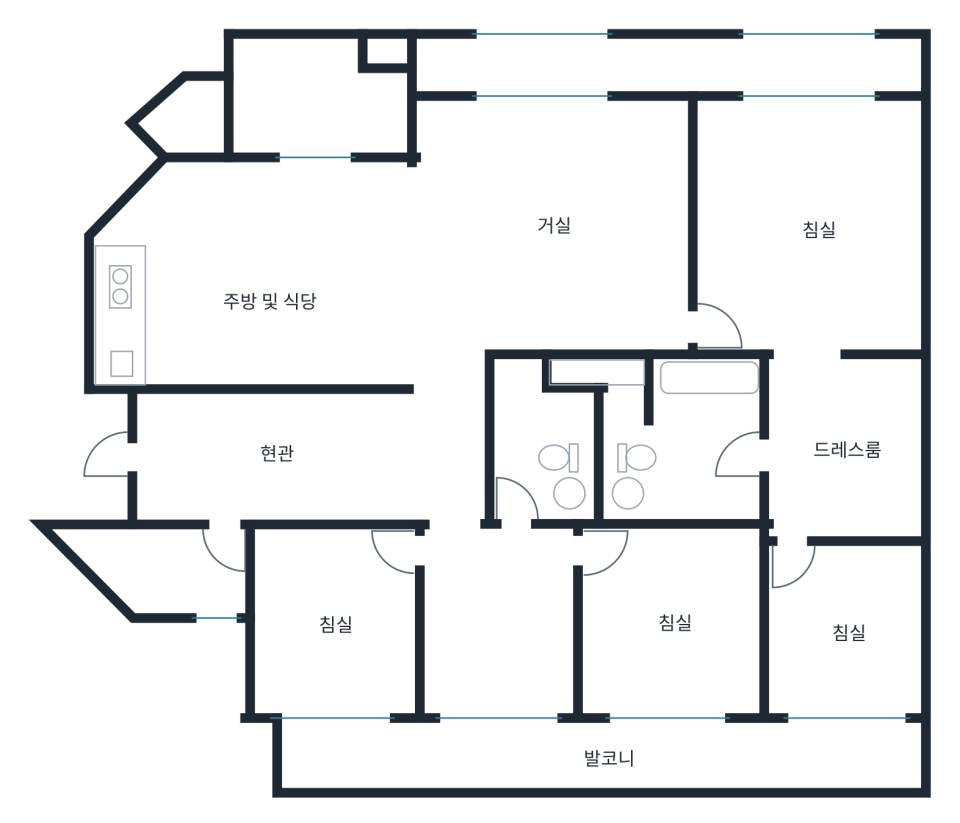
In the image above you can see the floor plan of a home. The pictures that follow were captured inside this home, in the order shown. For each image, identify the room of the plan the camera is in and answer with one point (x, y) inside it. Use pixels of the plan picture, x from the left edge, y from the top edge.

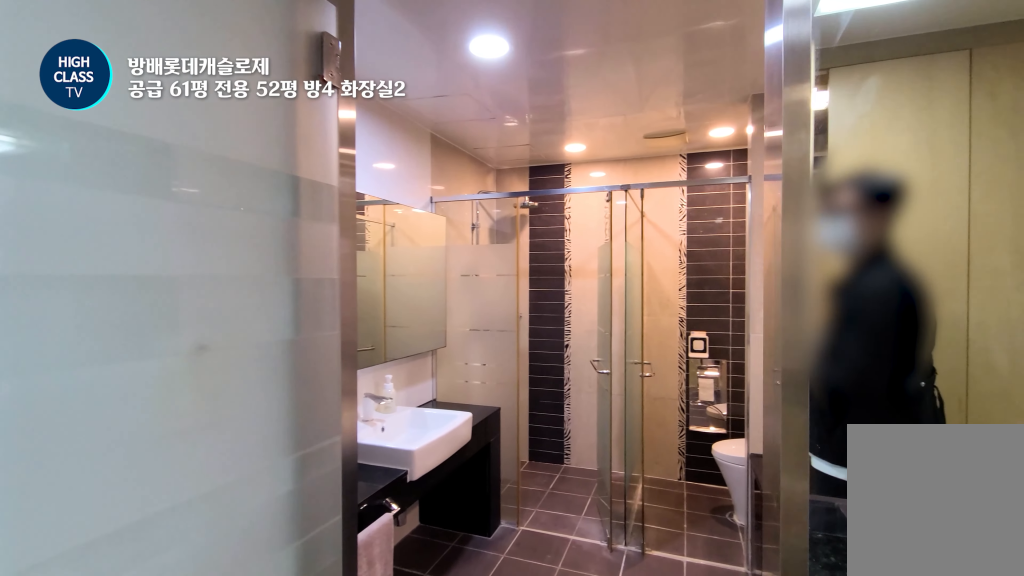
(840, 446)
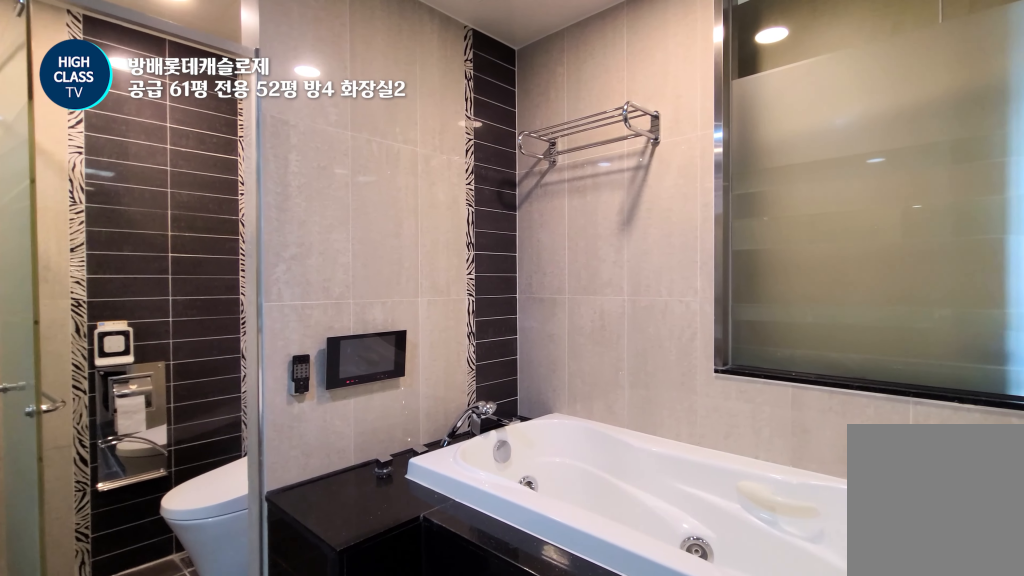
(679, 439)
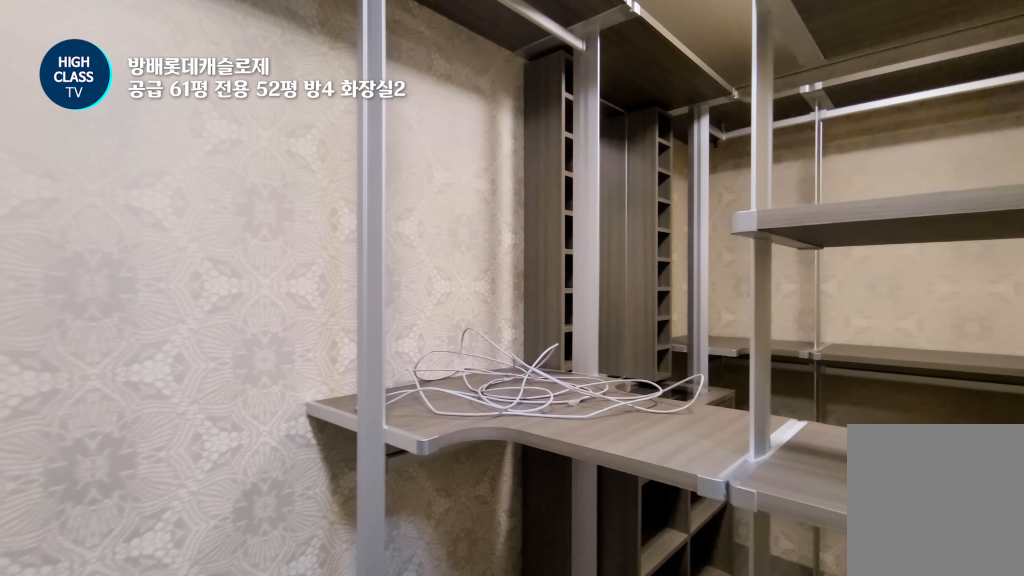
(843, 443)
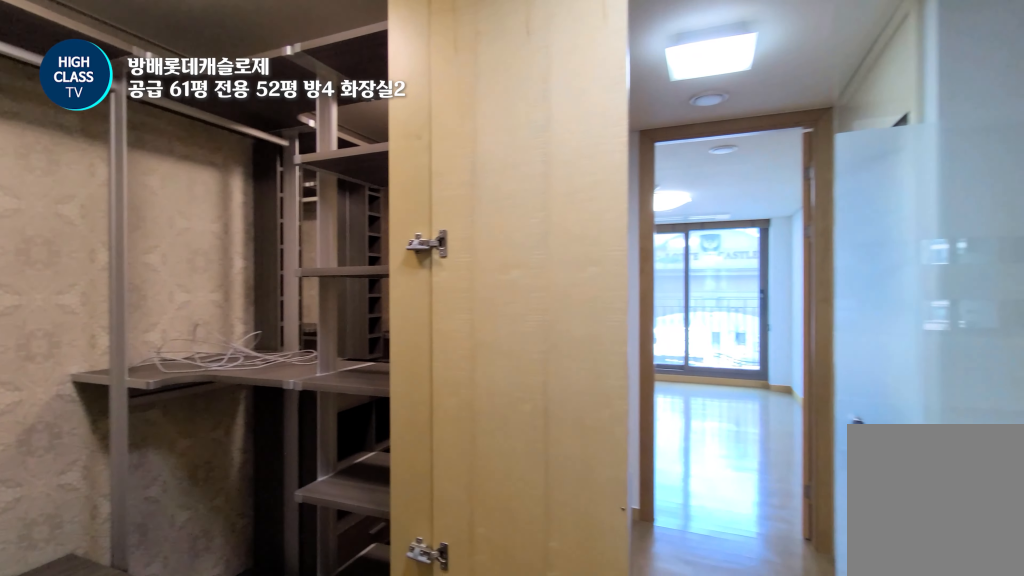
(843, 443)
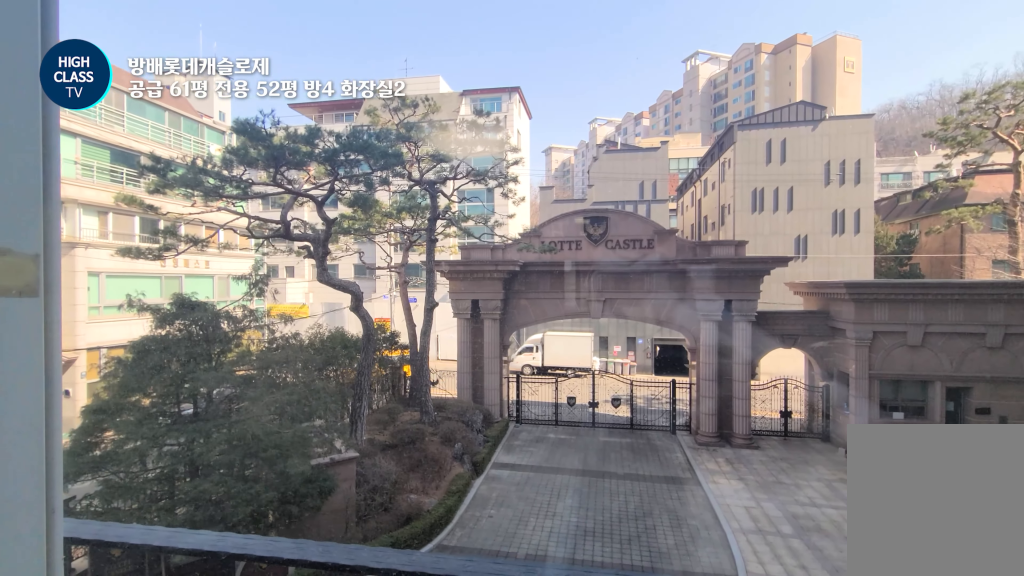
(848, 662)
